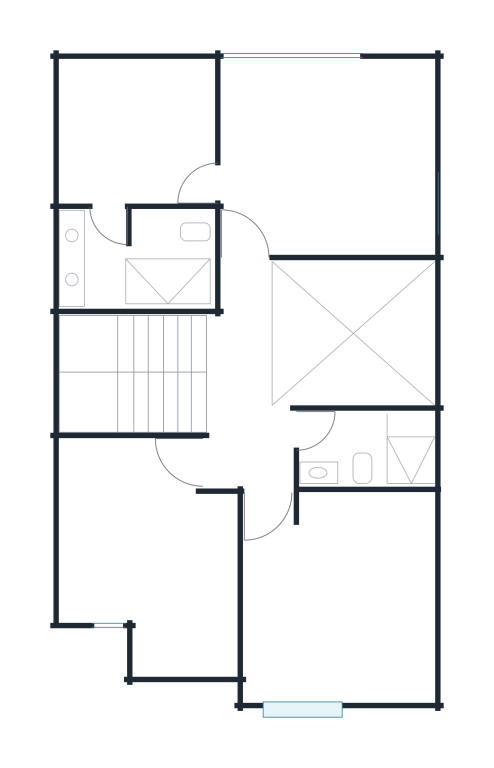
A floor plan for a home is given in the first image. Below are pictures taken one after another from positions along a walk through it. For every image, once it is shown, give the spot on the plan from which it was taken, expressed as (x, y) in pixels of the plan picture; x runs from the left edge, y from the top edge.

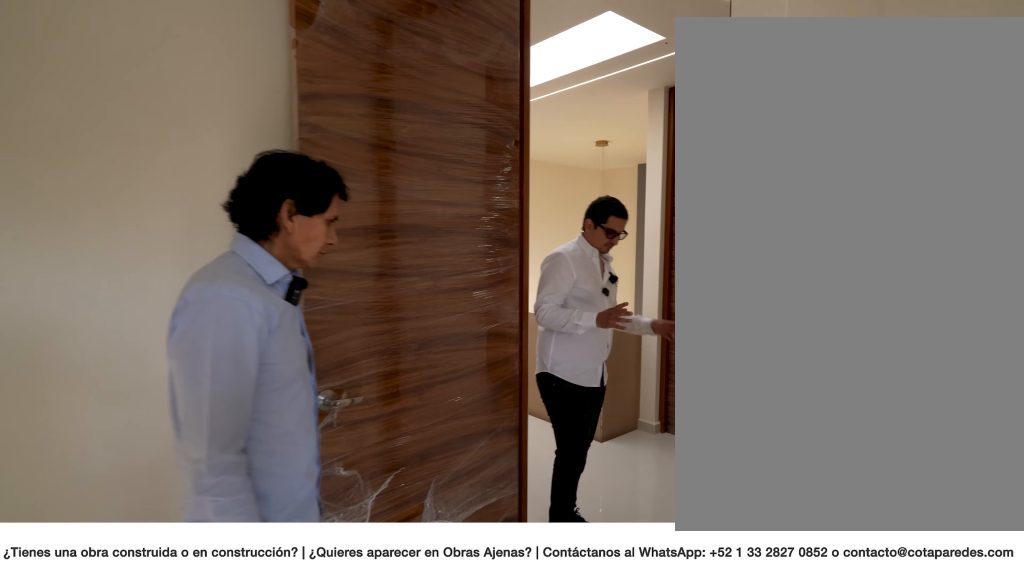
(175, 547)
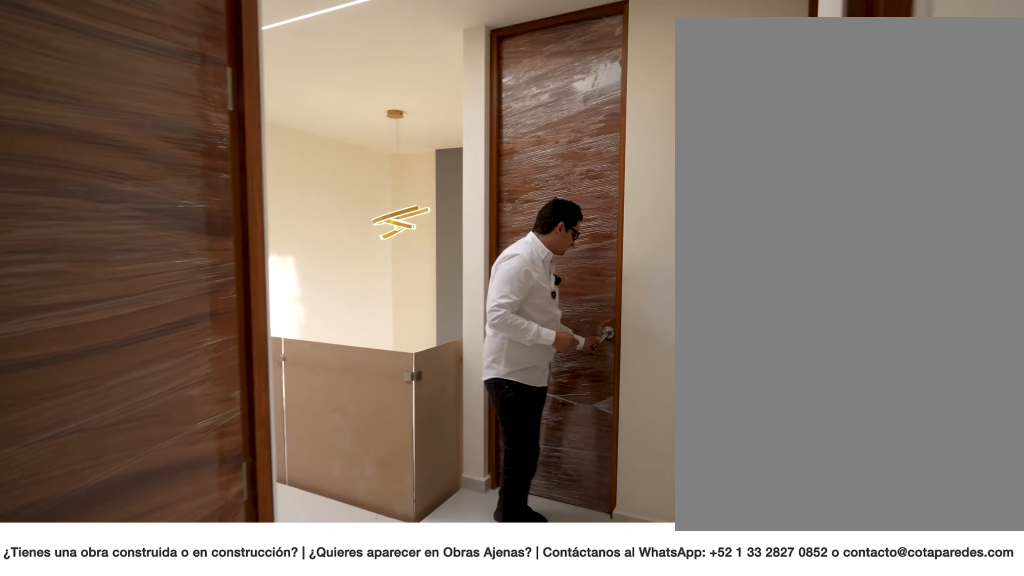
(220, 461)
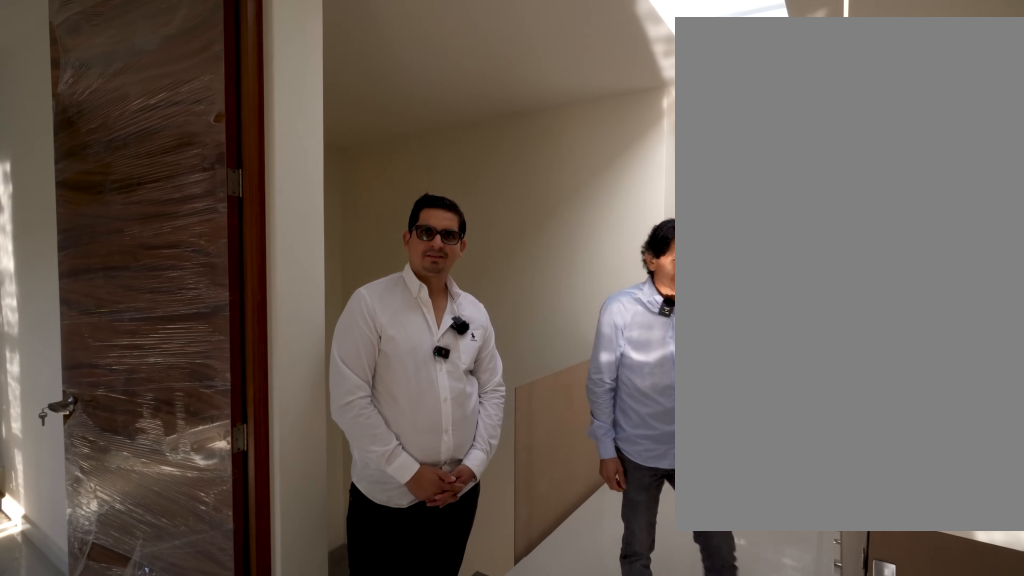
(268, 506)
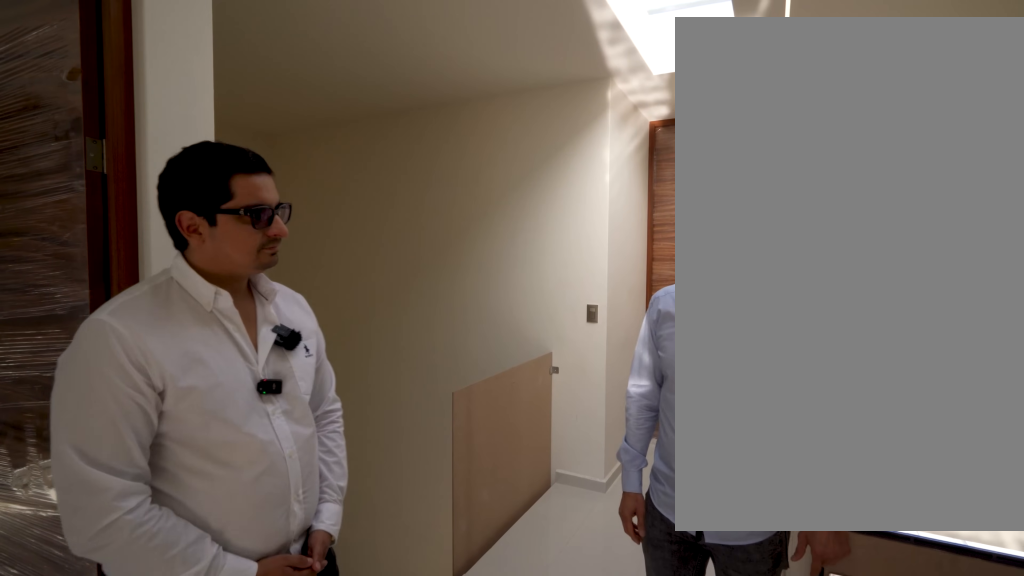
(267, 506)
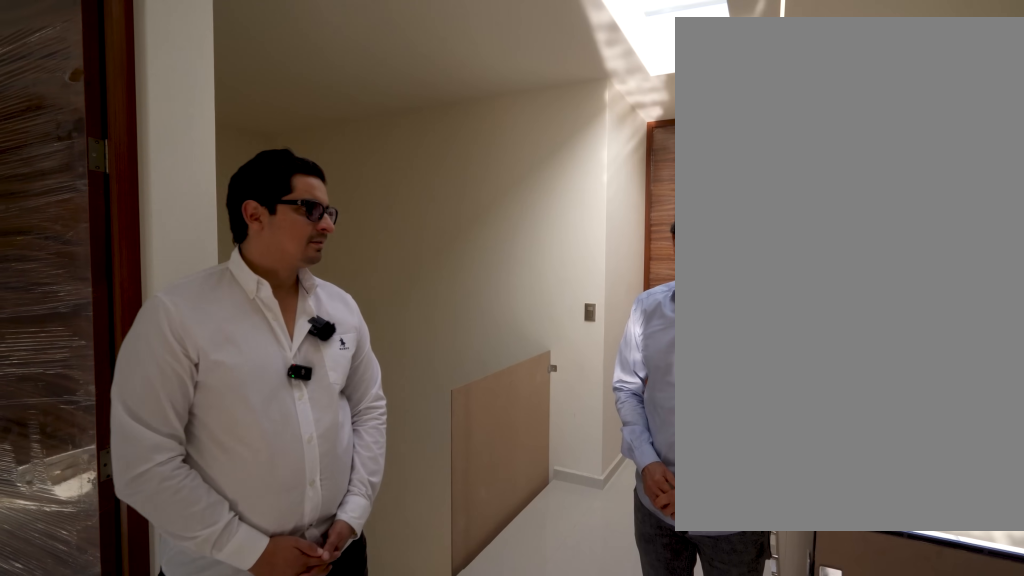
(267, 506)
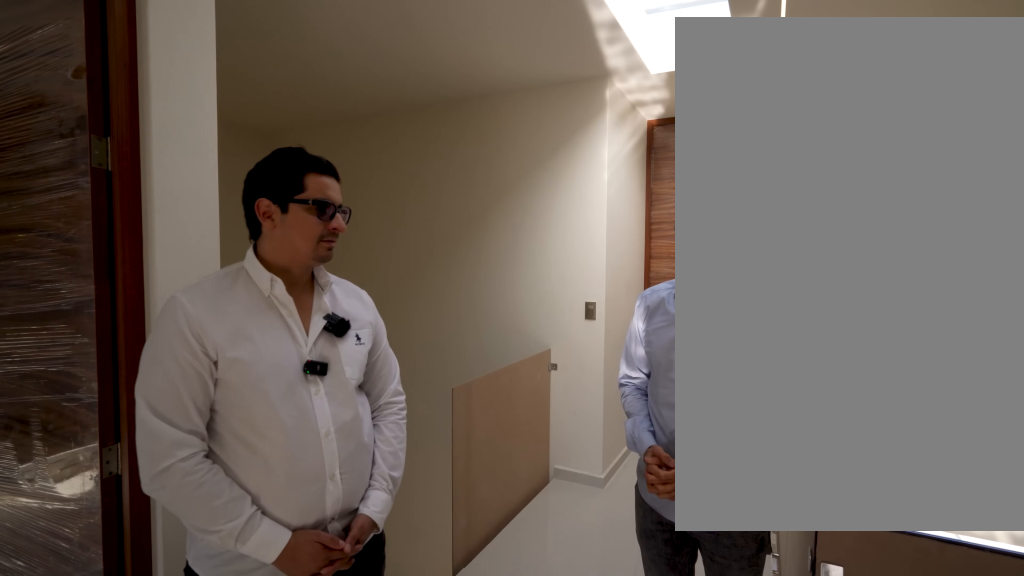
(268, 506)
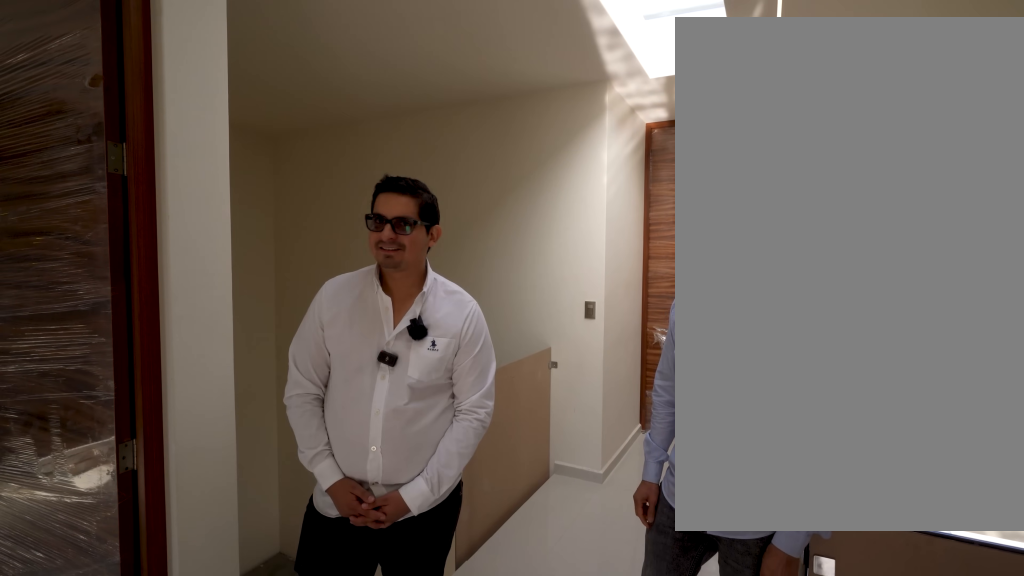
(268, 506)
